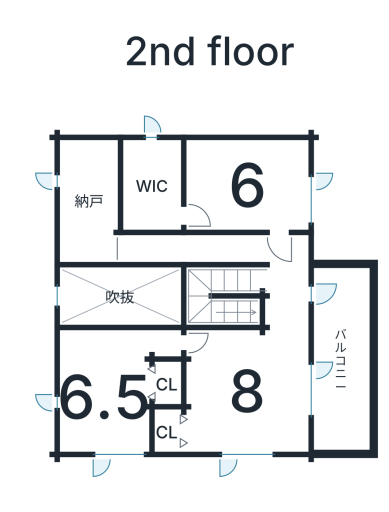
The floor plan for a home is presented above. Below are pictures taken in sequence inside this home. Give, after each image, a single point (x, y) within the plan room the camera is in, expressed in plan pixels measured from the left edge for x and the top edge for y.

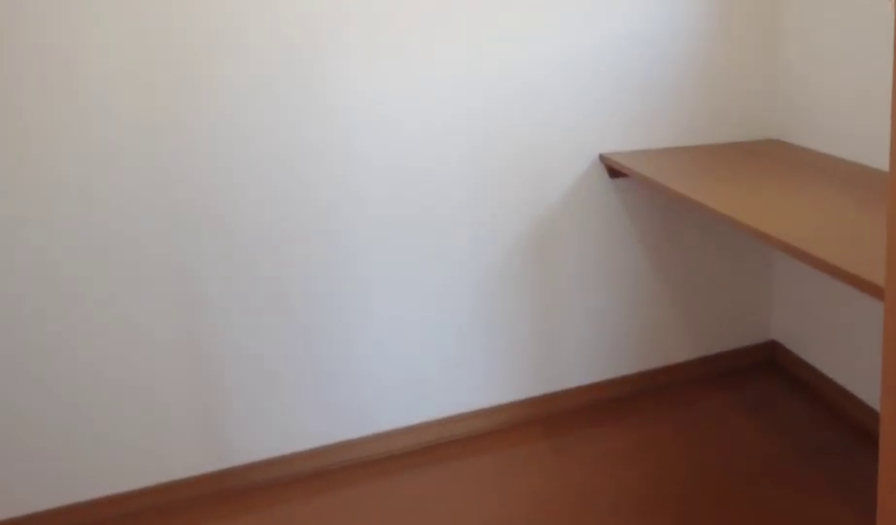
(153, 197)
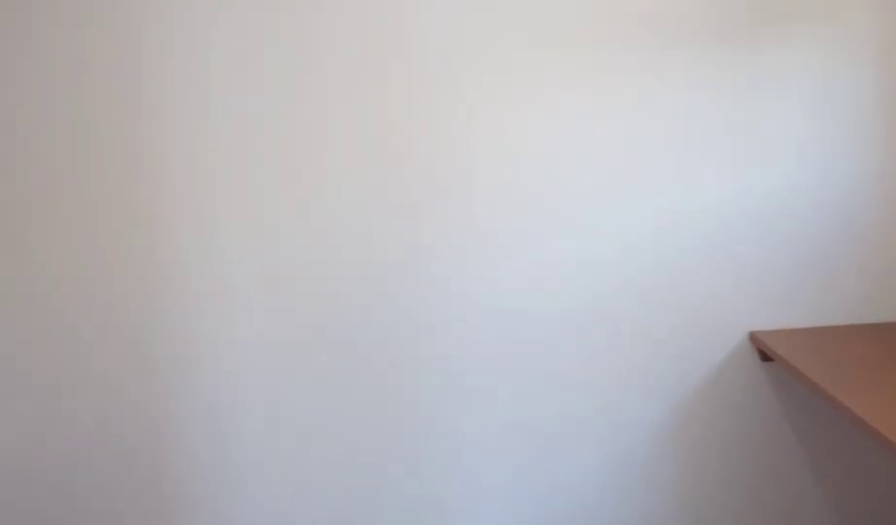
(153, 197)
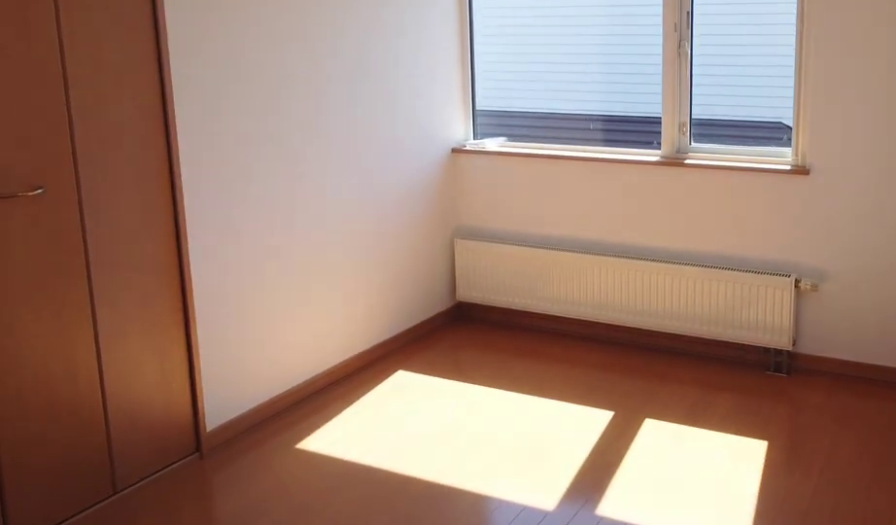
(100, 412)
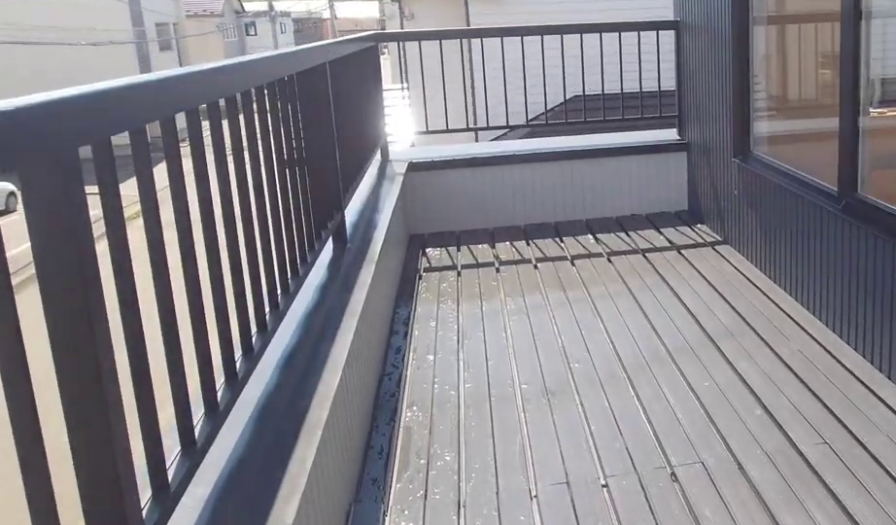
(341, 368)
